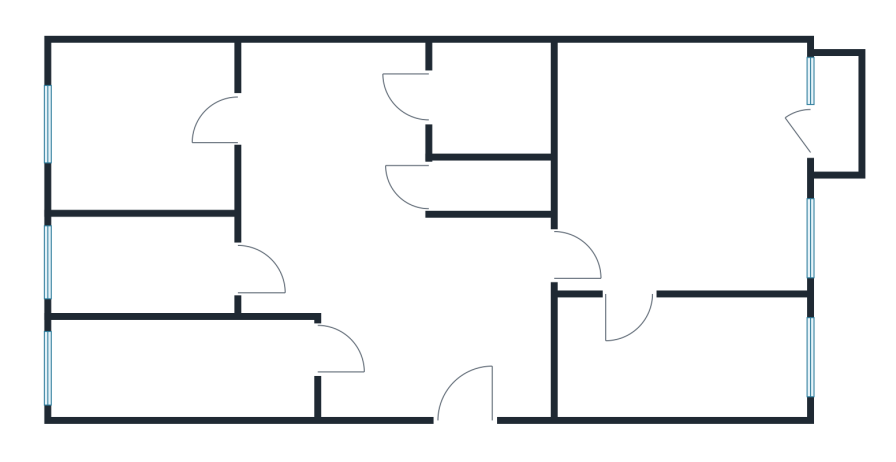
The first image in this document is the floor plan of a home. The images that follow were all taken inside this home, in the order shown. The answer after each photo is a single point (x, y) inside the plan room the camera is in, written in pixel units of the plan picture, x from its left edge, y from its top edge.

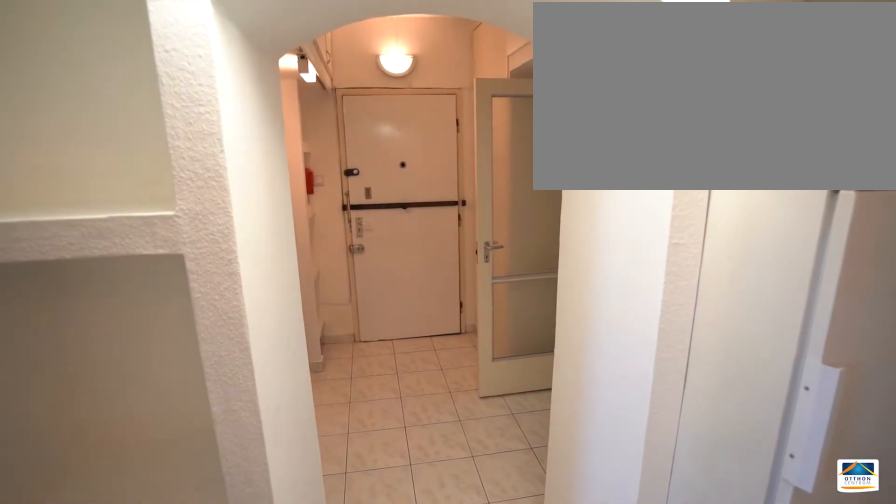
(411, 297)
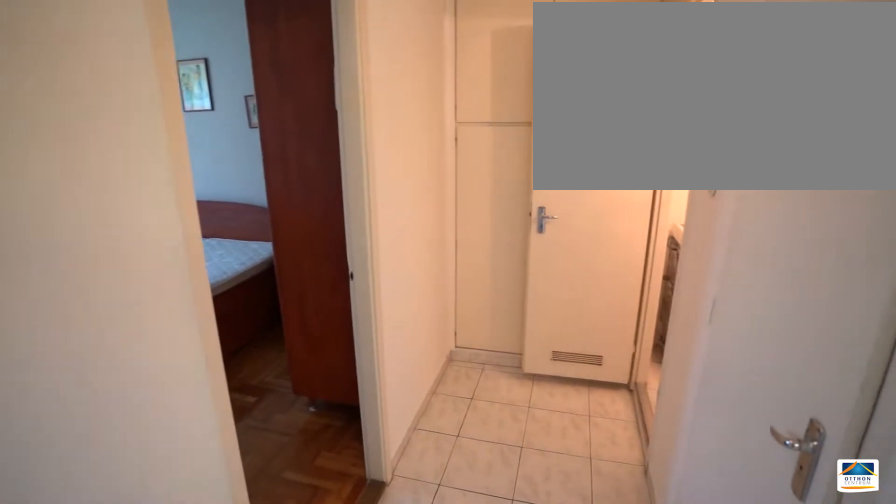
(412, 298)
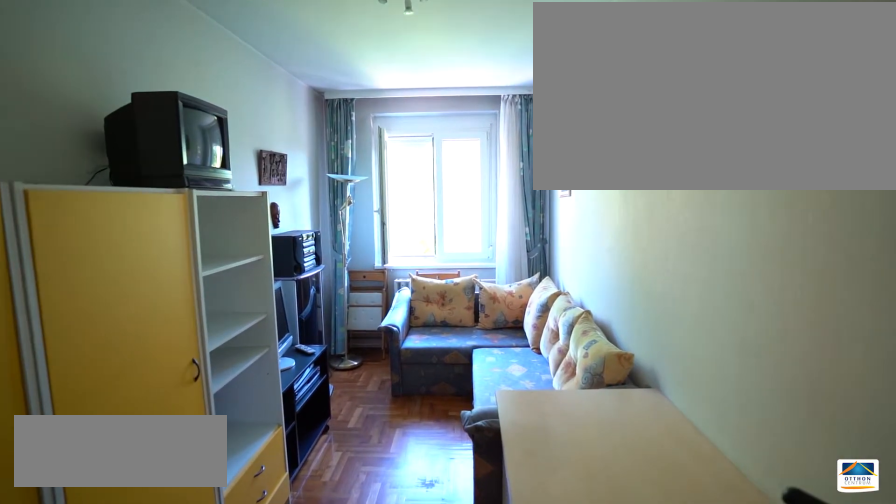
(164, 367)
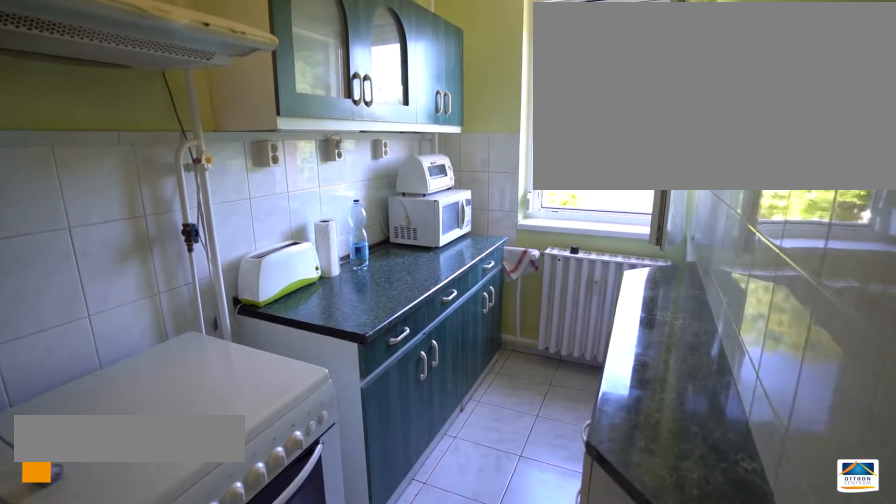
(151, 266)
